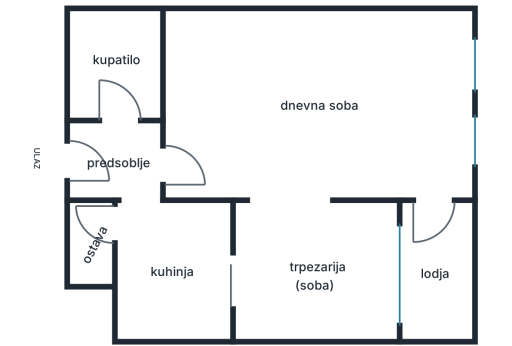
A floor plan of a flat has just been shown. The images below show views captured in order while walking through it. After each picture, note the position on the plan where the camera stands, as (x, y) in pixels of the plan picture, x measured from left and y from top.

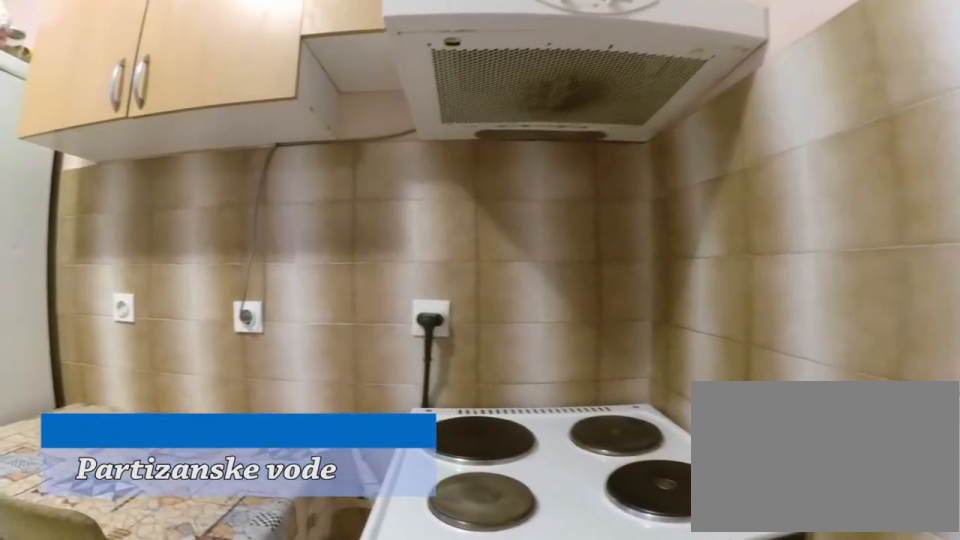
(137, 294)
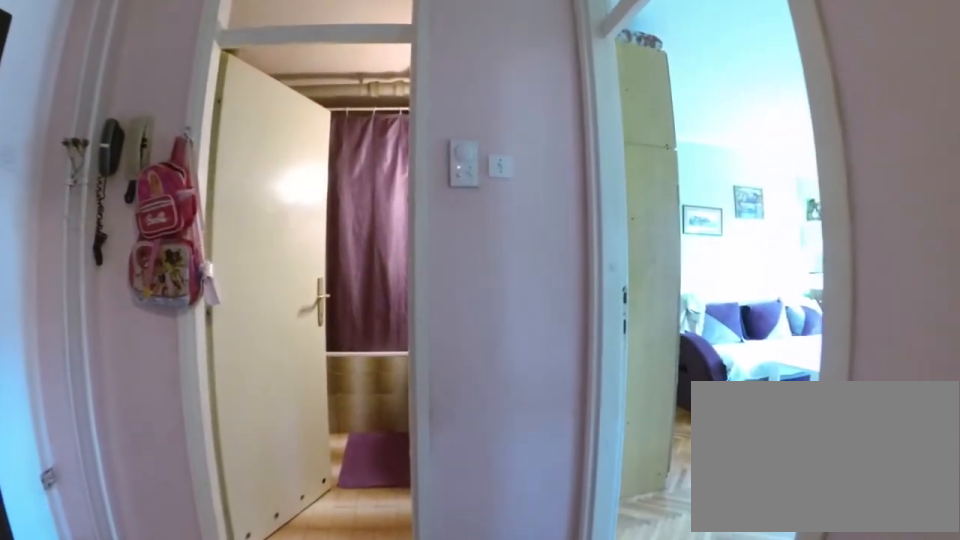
(136, 240)
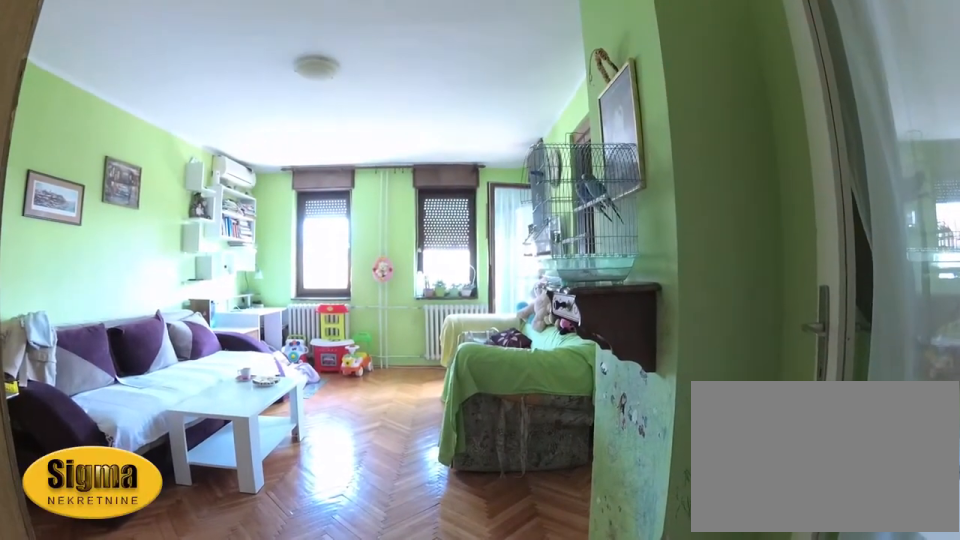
(176, 159)
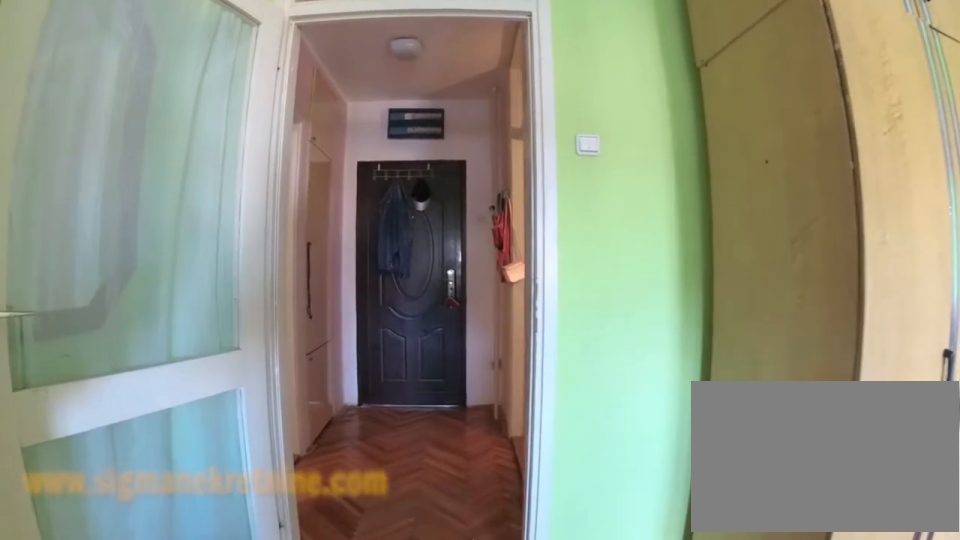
(301, 163)
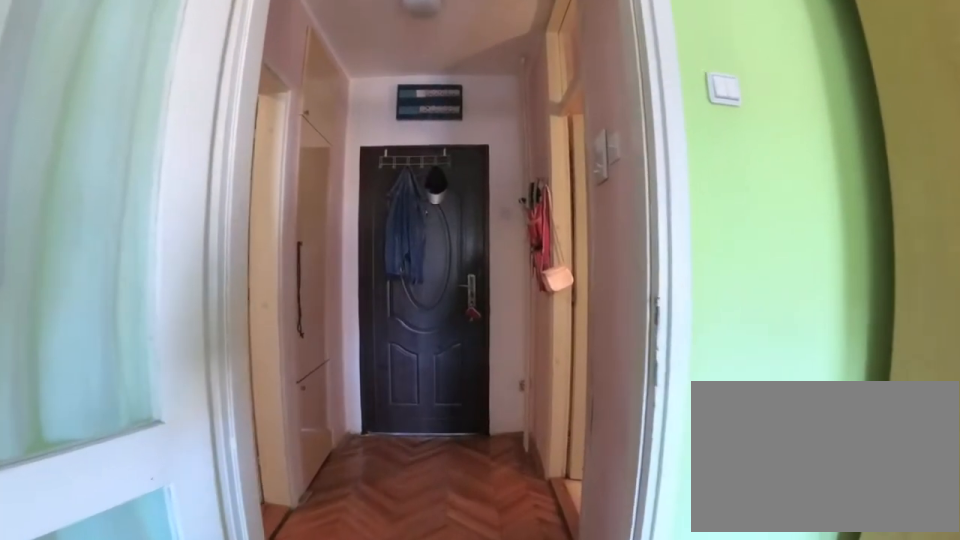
(249, 164)
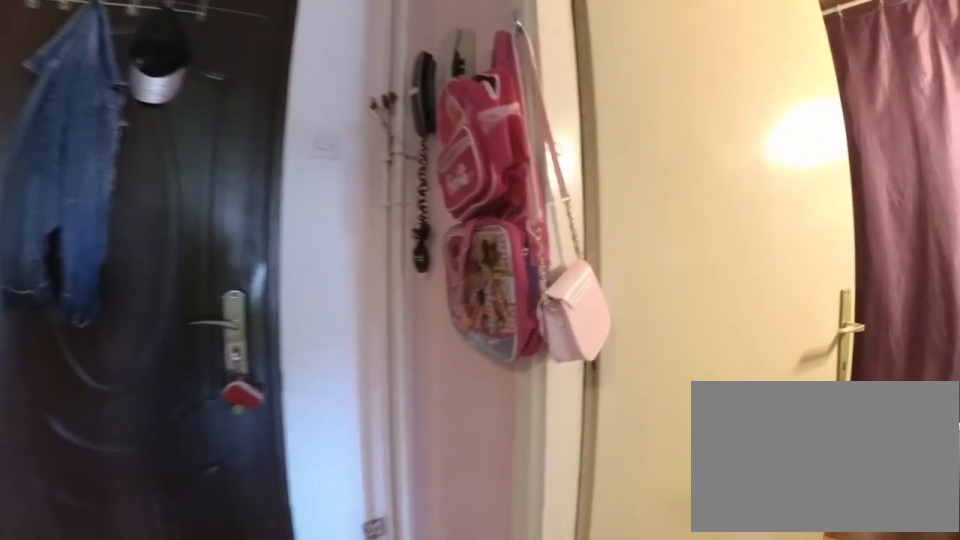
(130, 164)
